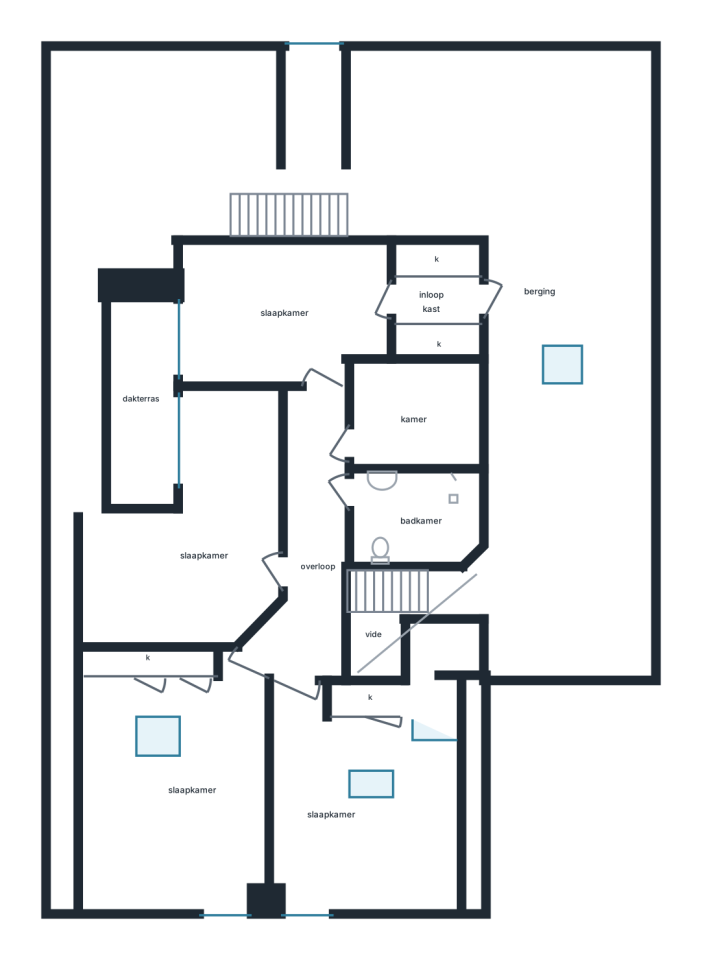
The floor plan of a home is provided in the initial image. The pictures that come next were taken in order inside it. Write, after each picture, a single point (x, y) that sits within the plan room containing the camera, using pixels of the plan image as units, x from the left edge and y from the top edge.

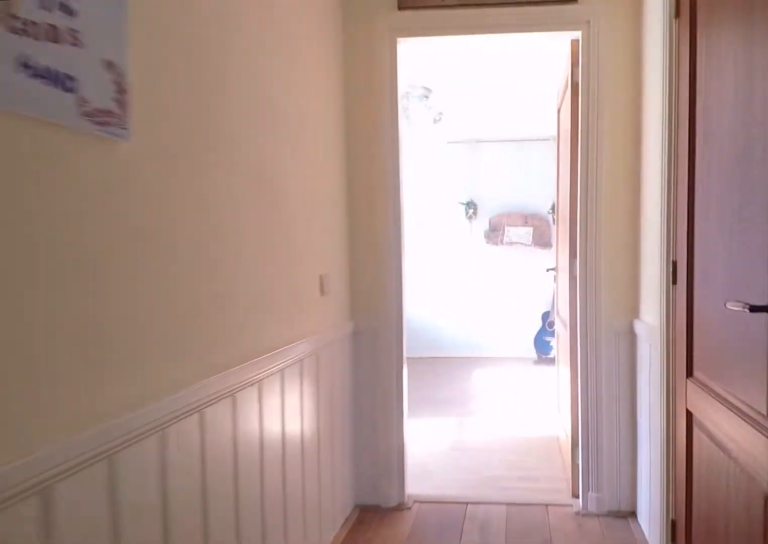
(311, 545)
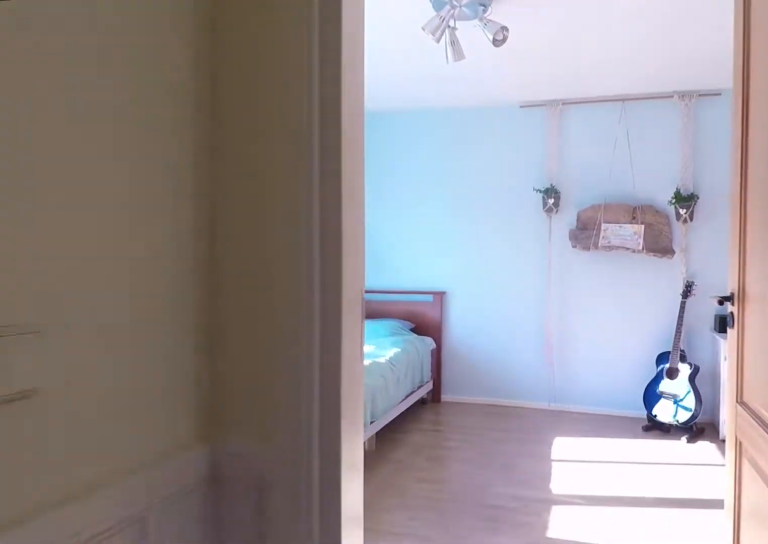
(311, 545)
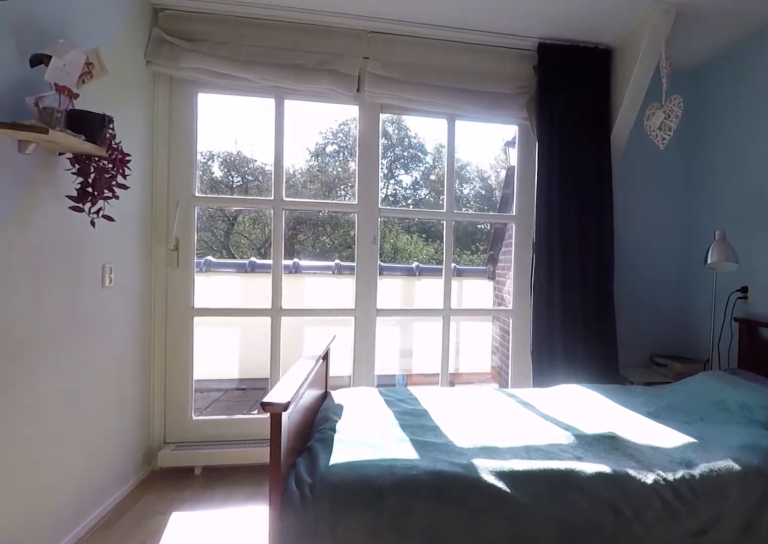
(282, 312)
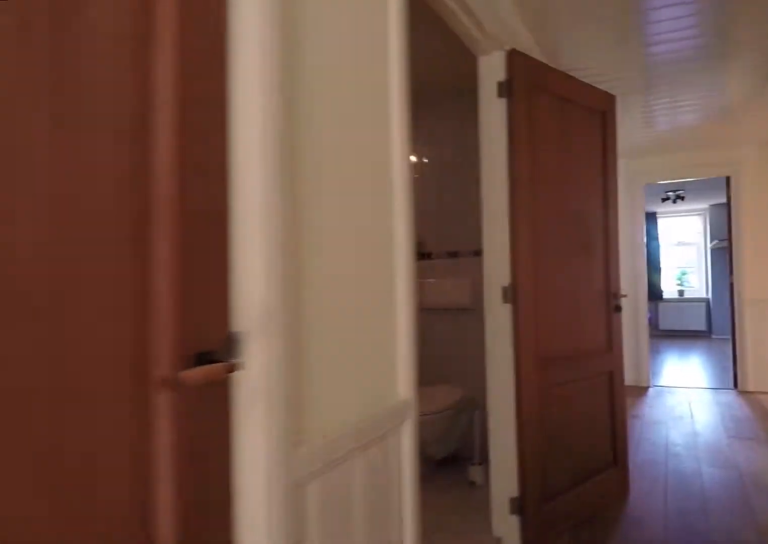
(311, 545)
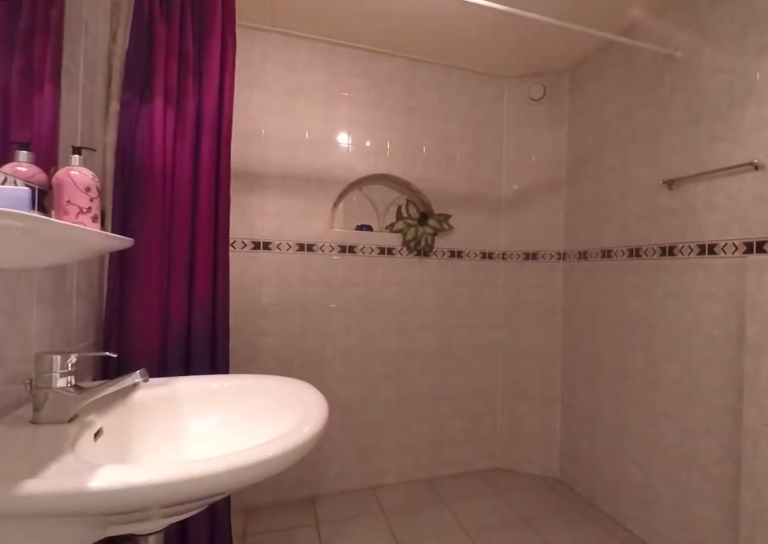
(414, 516)
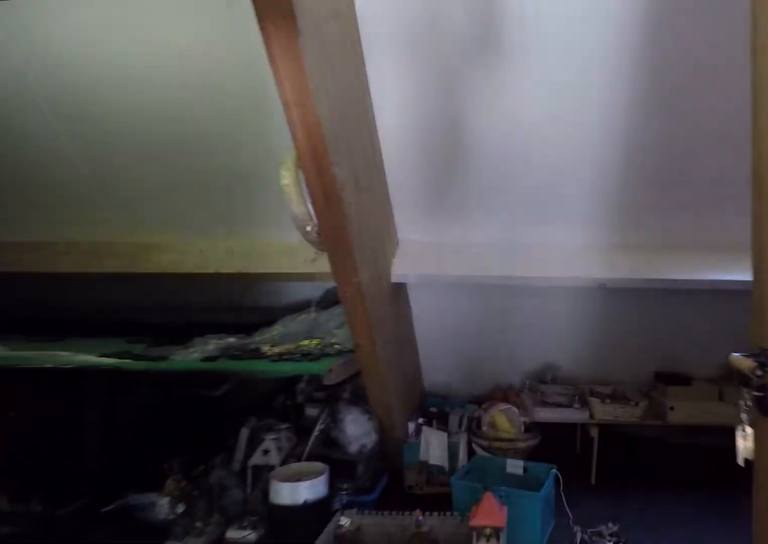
(426, 263)
